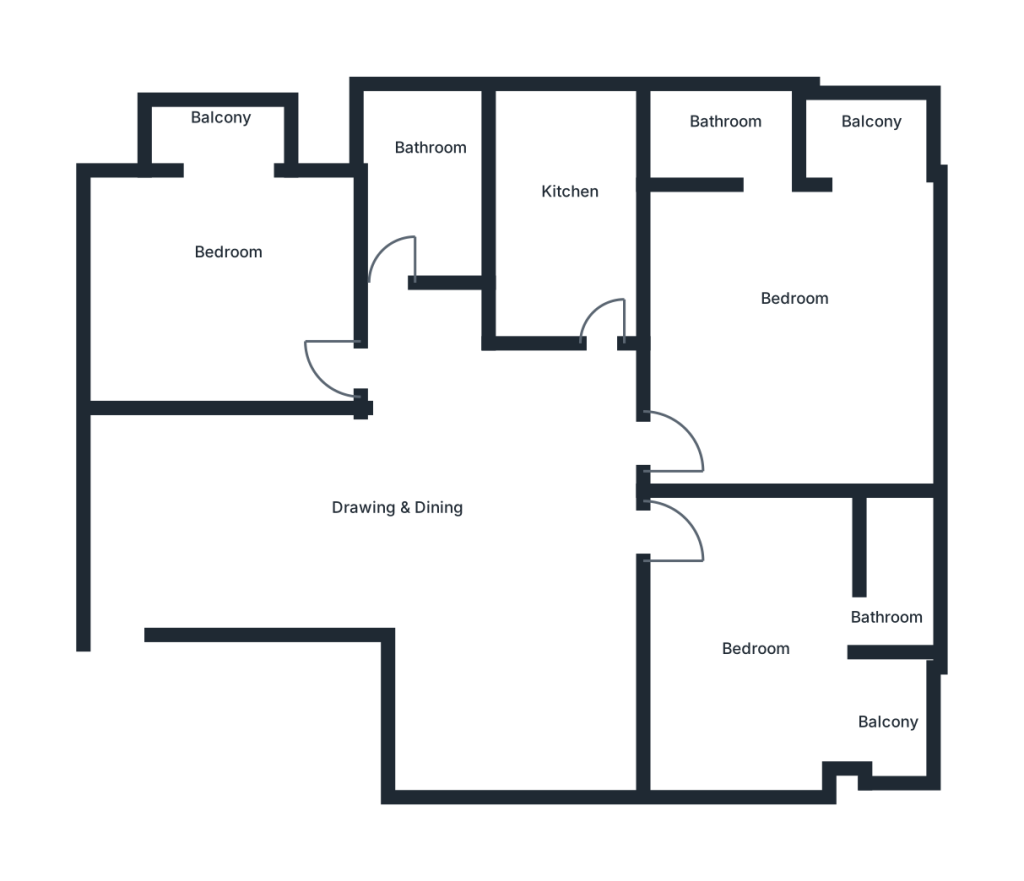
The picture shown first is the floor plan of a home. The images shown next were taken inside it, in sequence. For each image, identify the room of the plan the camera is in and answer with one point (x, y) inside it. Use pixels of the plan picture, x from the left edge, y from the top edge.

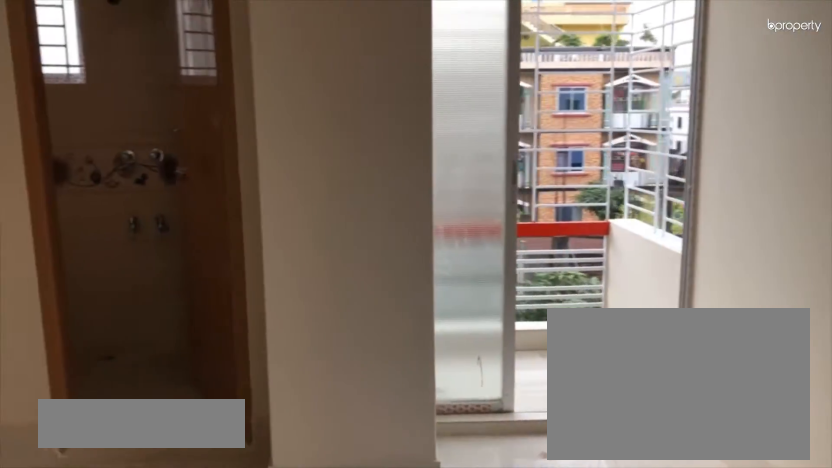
(783, 297)
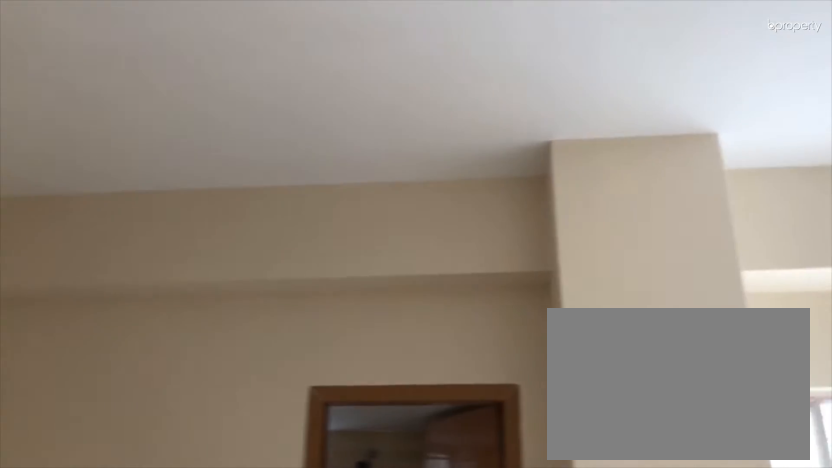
(783, 297)
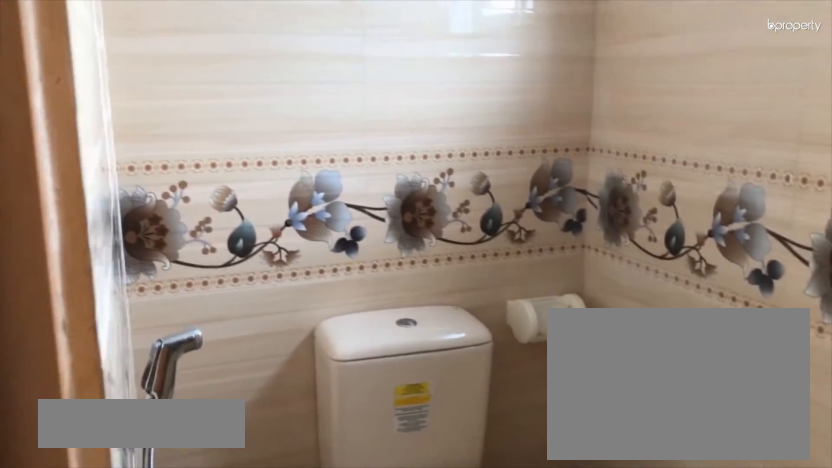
(710, 129)
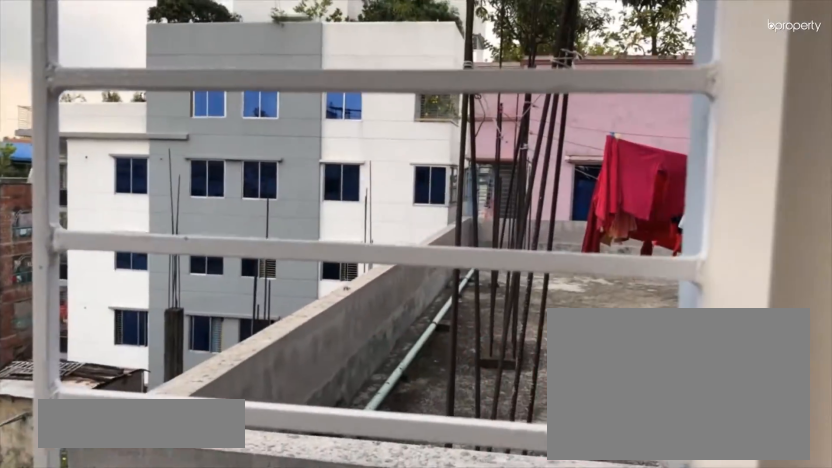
(870, 134)
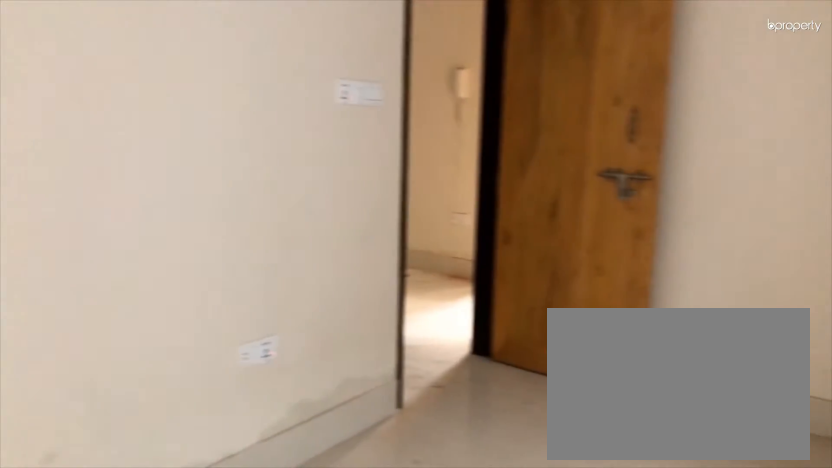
(776, 637)
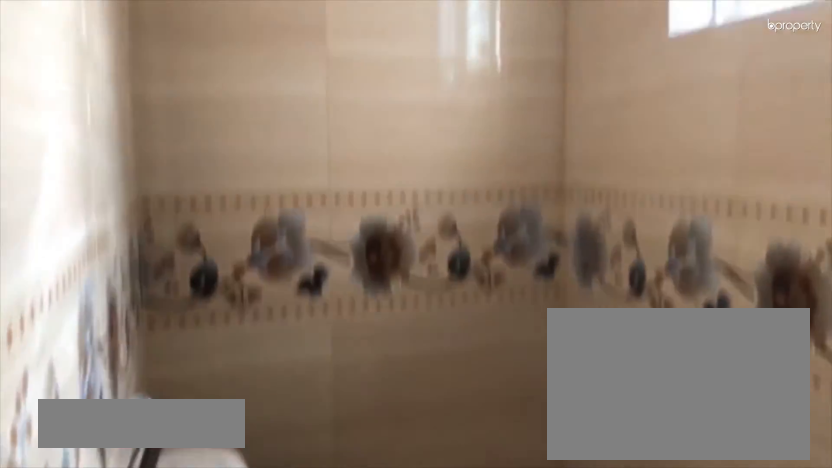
(899, 573)
